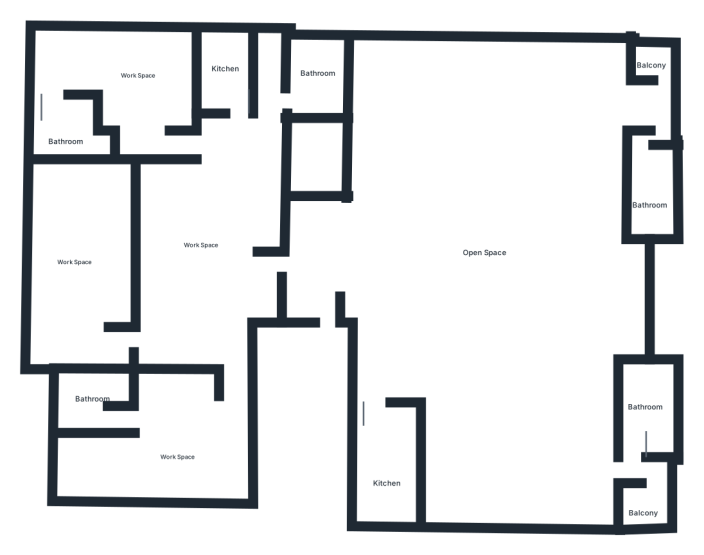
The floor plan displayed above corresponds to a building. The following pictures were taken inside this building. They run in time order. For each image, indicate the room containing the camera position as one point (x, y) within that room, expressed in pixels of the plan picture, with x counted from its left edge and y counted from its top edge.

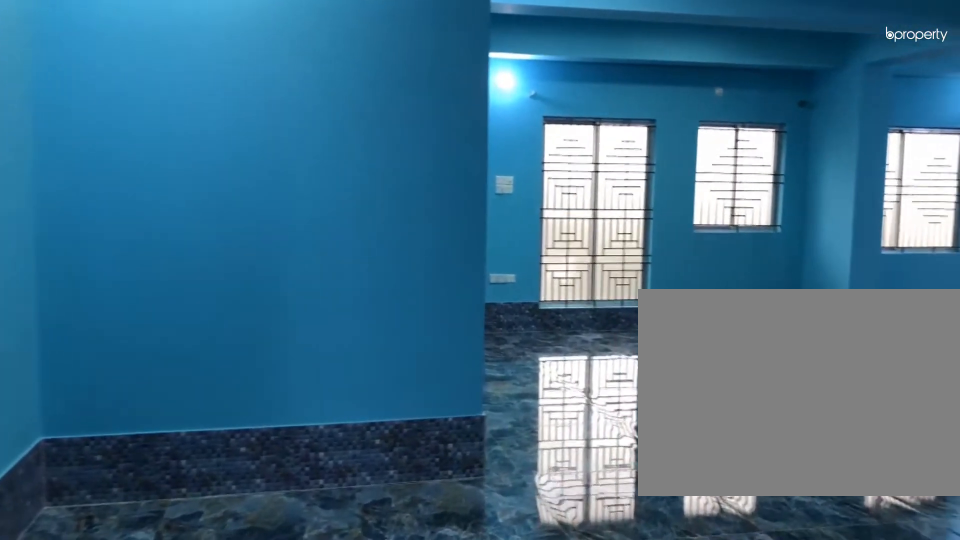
(348, 311)
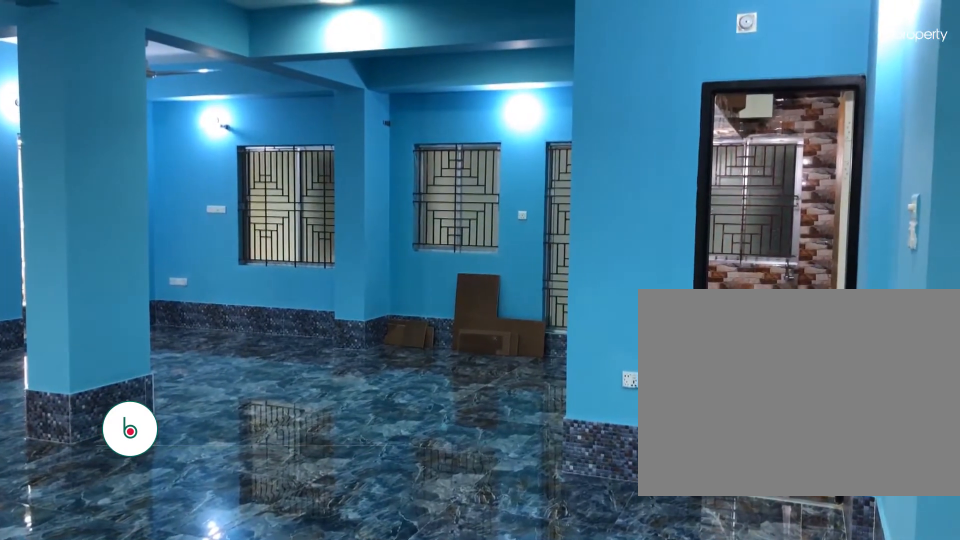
(500, 226)
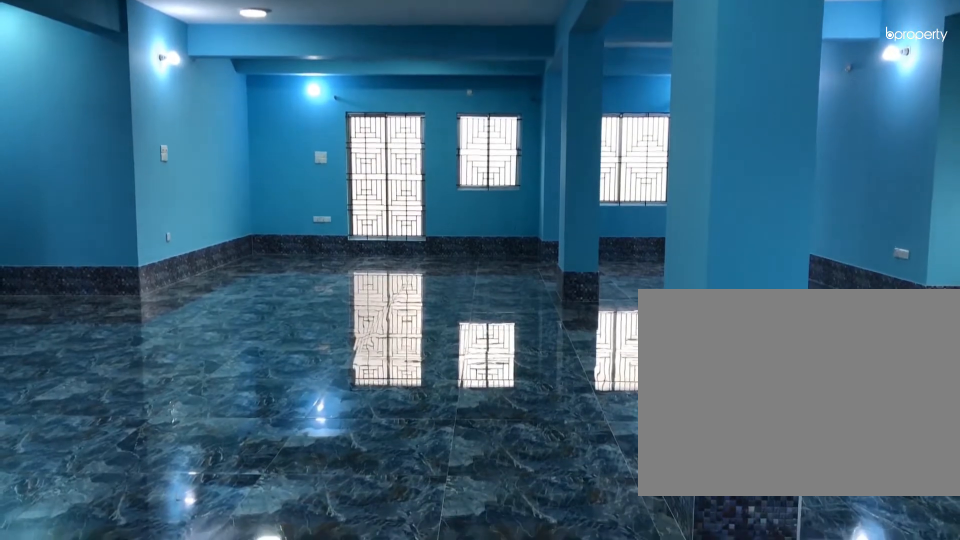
(500, 225)
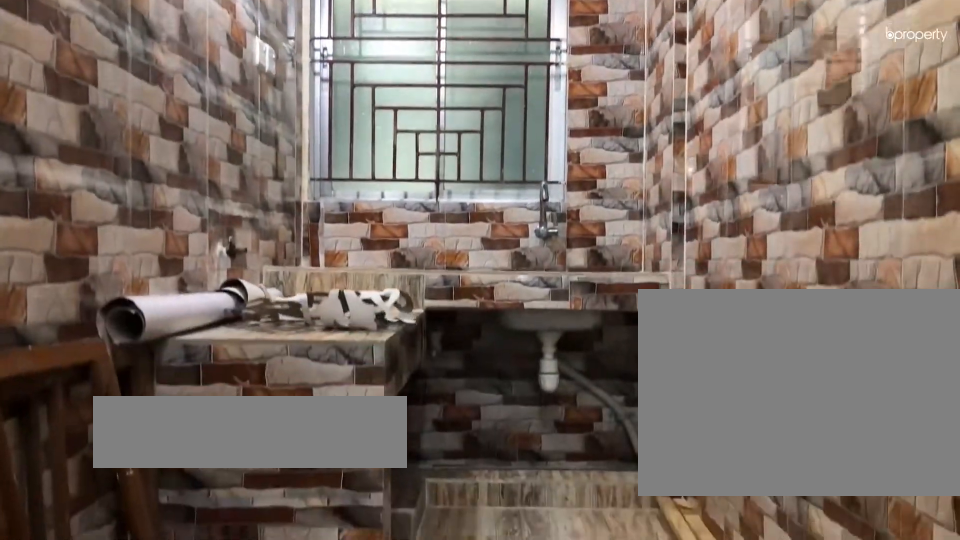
(393, 465)
